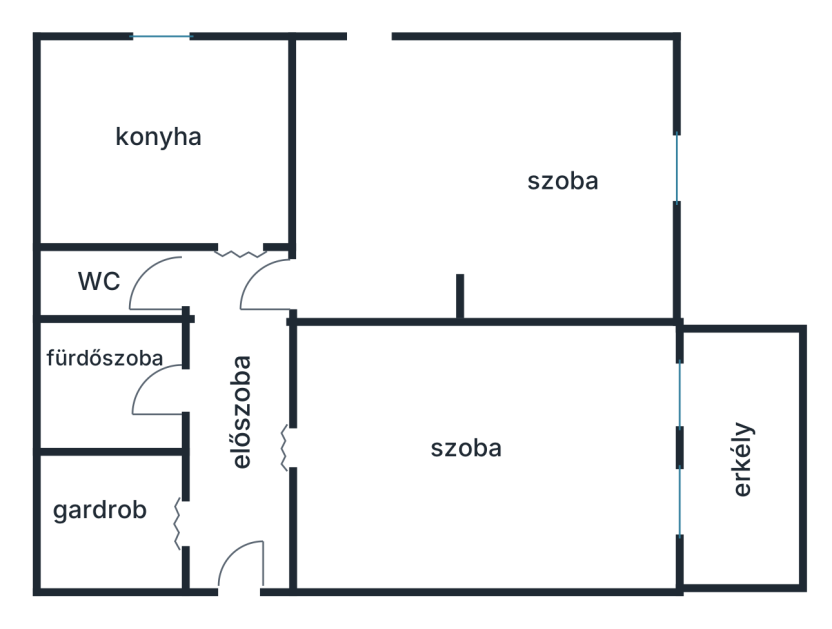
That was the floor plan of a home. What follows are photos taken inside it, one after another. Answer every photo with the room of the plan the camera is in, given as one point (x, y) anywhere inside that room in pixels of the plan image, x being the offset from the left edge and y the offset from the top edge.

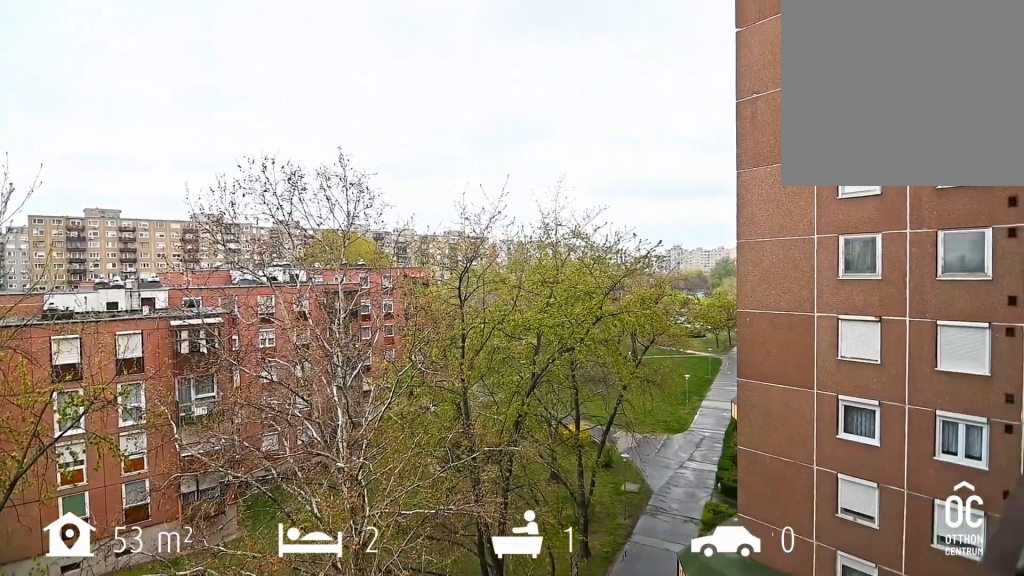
(751, 457)
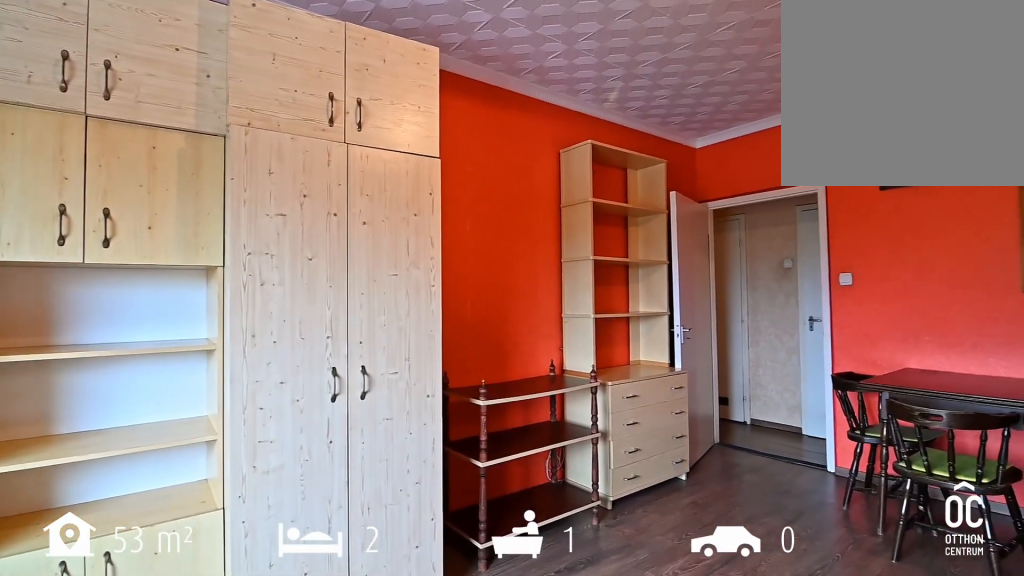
(477, 186)
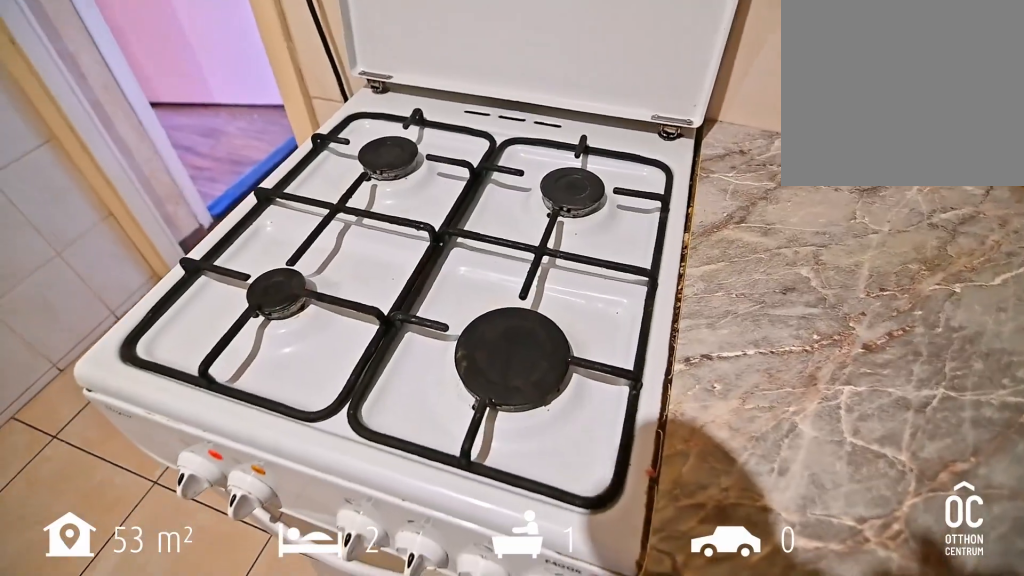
(167, 143)
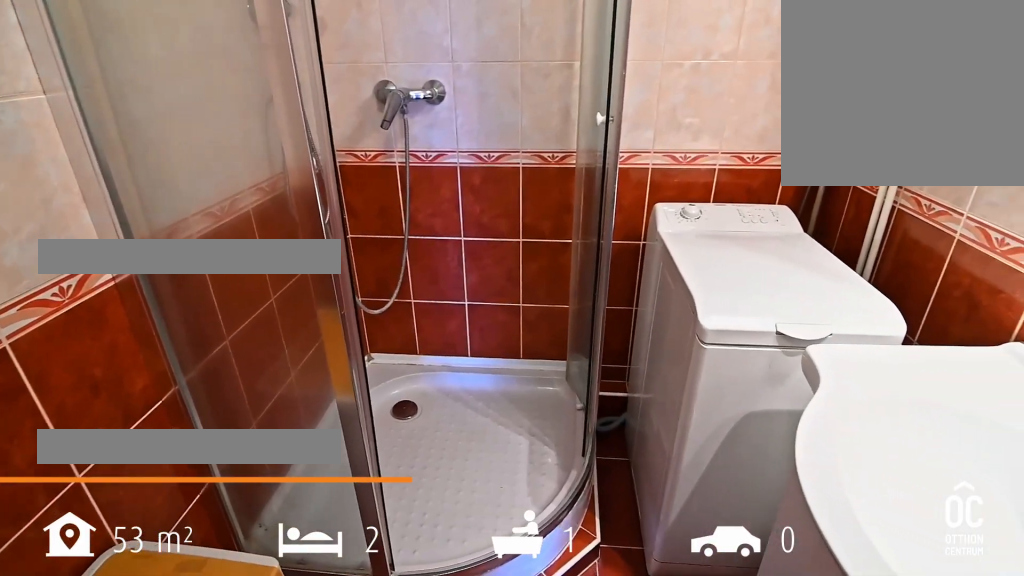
(116, 396)
